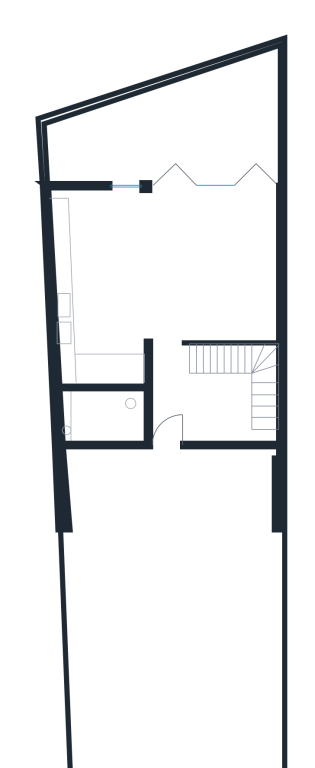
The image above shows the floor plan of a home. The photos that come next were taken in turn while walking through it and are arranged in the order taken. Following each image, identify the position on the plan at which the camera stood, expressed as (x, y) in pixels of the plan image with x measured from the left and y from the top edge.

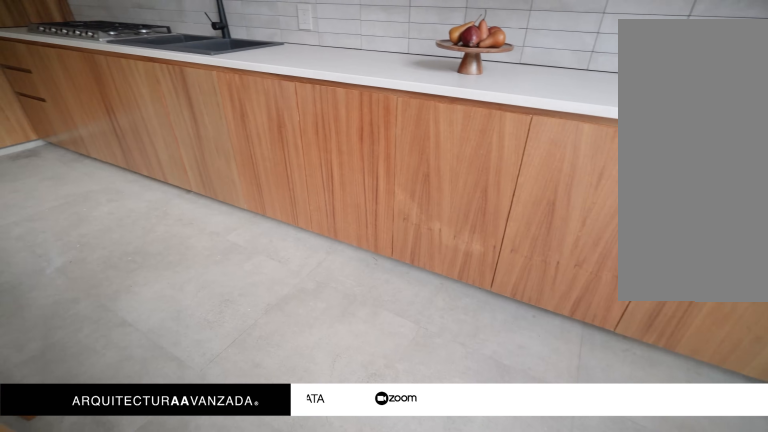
(106, 232)
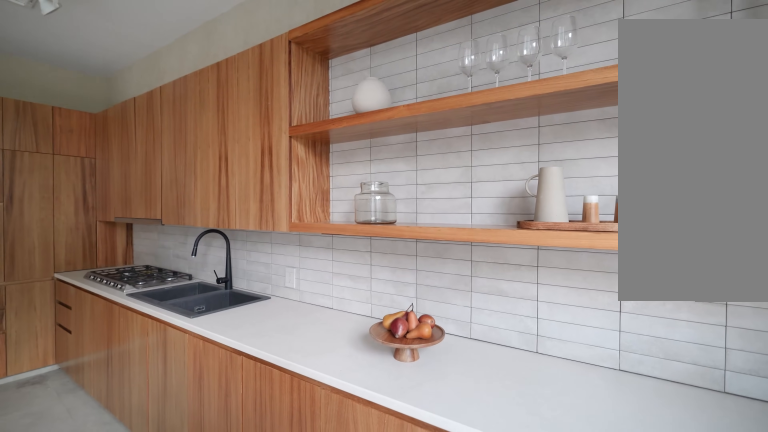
(89, 228)
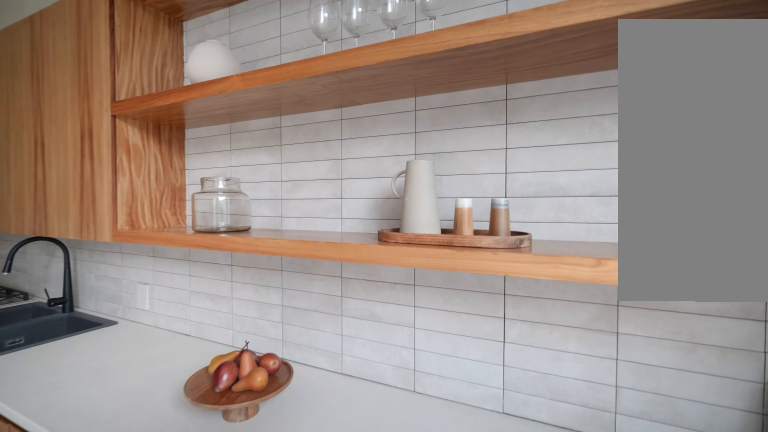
(89, 228)
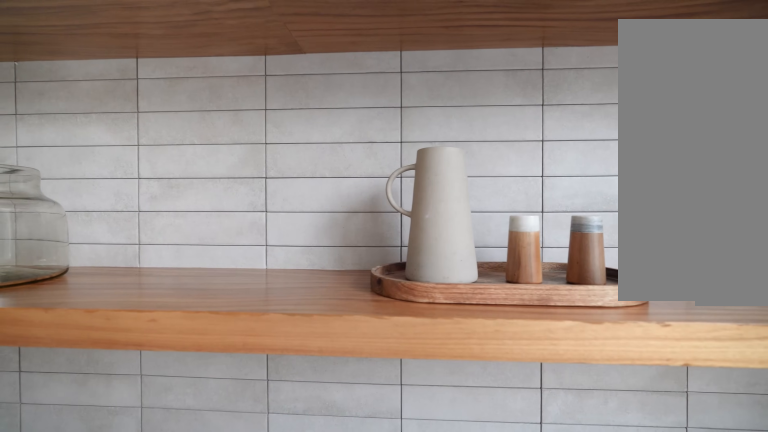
(90, 222)
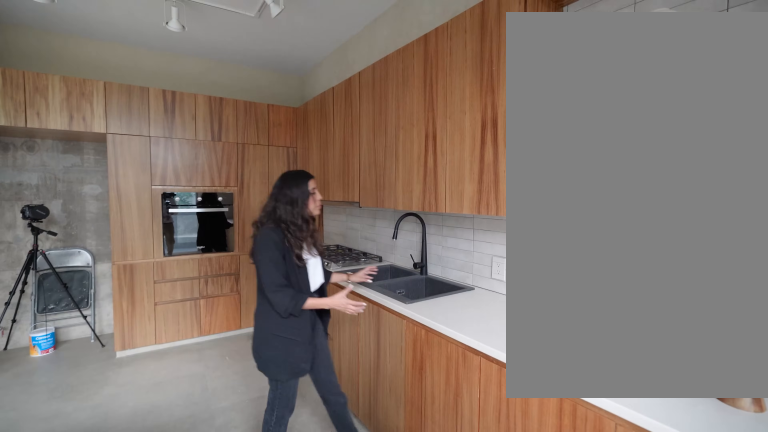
(90, 222)
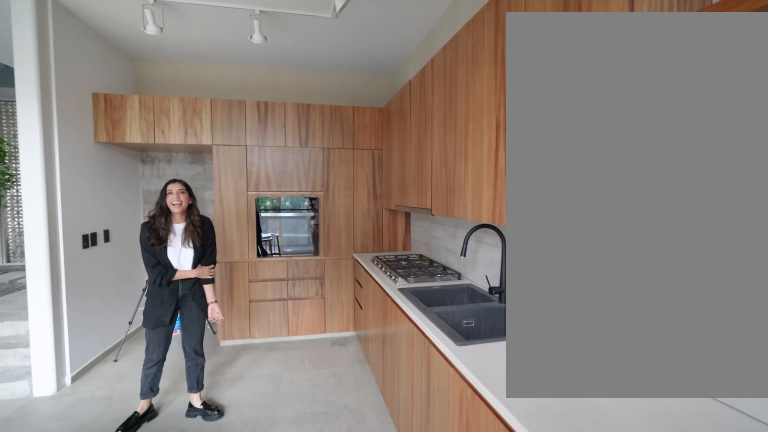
(85, 283)
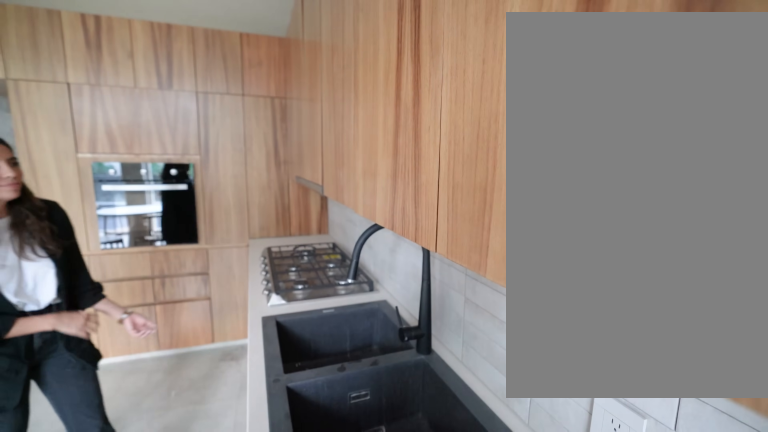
(87, 277)
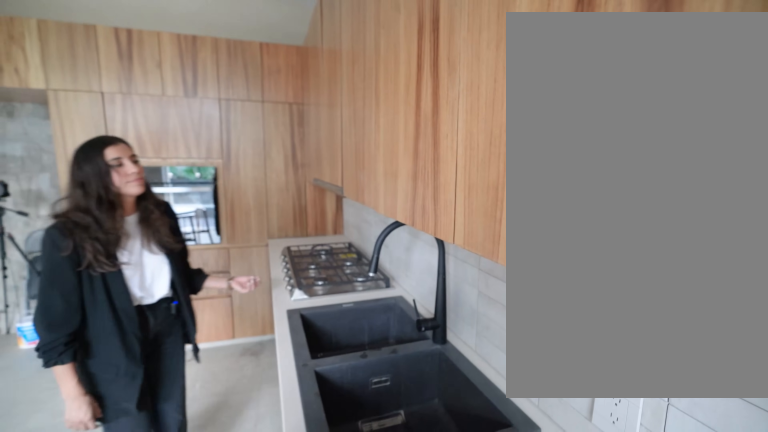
(87, 278)
